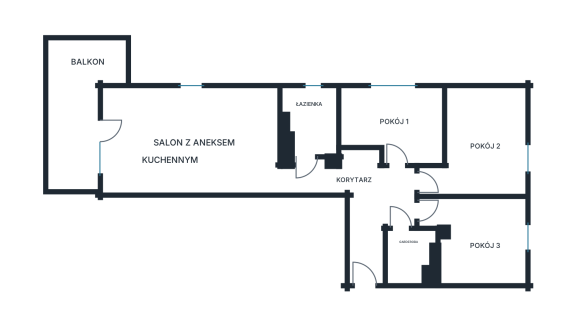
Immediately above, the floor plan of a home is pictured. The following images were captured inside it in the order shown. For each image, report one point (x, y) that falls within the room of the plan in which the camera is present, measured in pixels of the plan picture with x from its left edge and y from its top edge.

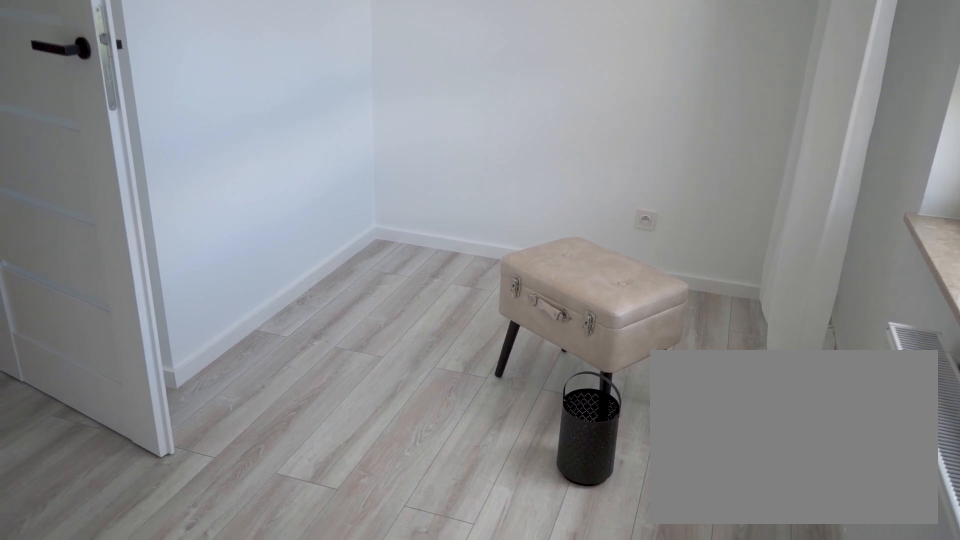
(395, 121)
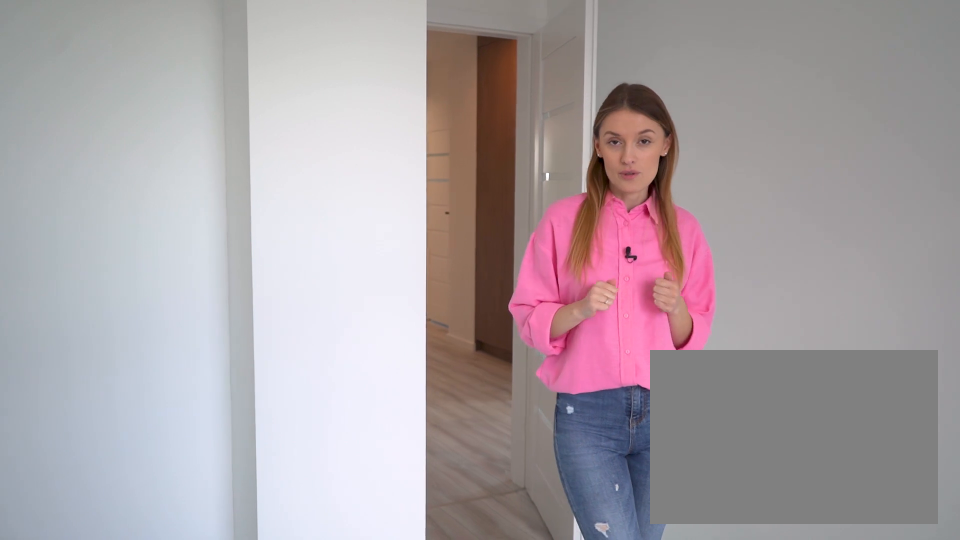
(481, 239)
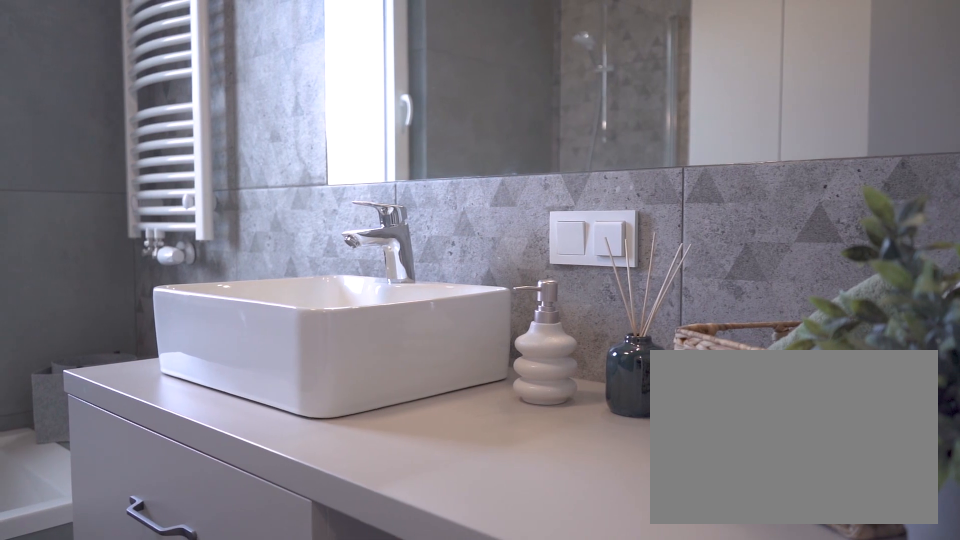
(311, 120)
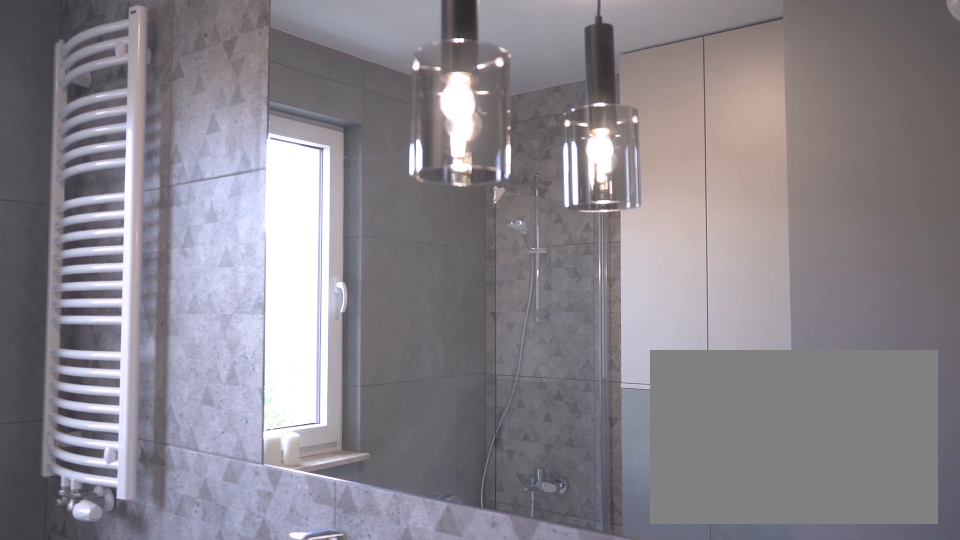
(311, 120)
